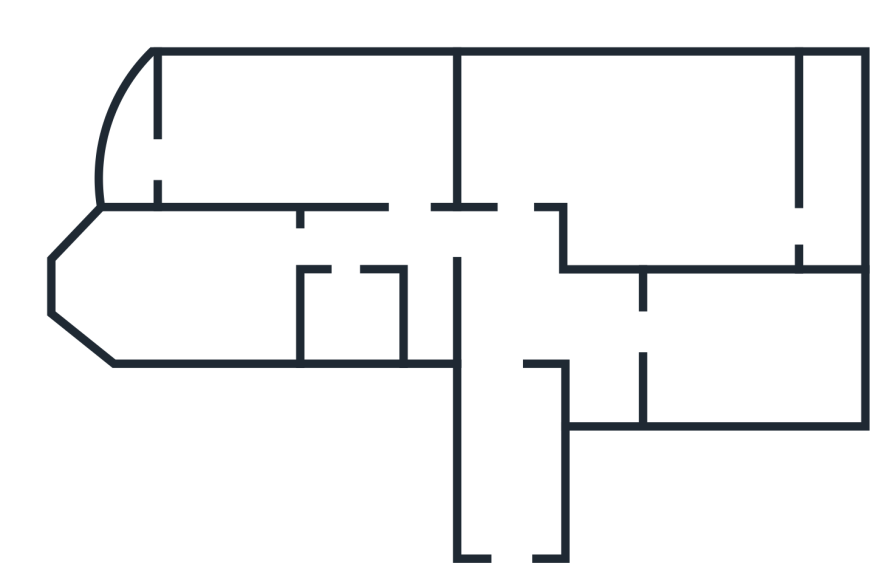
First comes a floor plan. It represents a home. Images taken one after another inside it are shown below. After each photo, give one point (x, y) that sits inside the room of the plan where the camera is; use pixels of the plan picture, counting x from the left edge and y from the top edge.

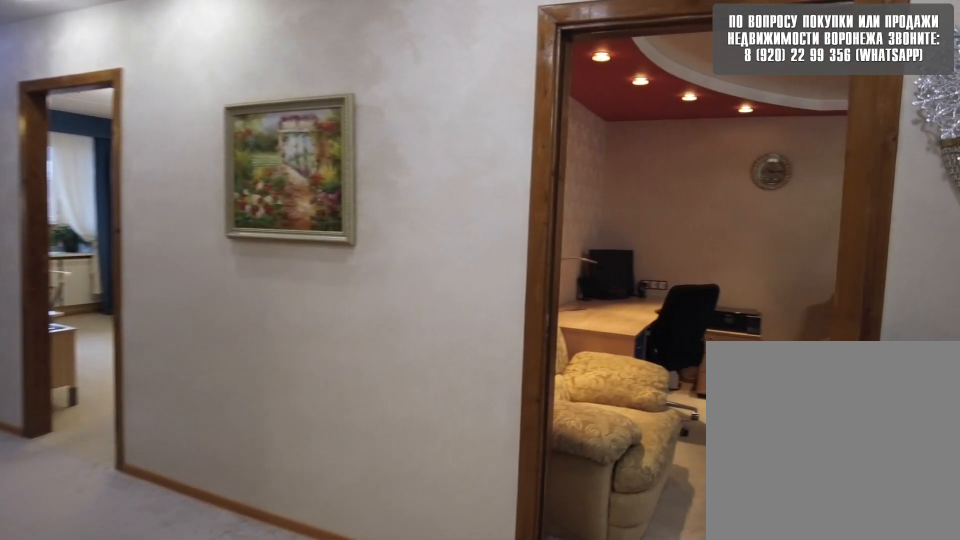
(526, 320)
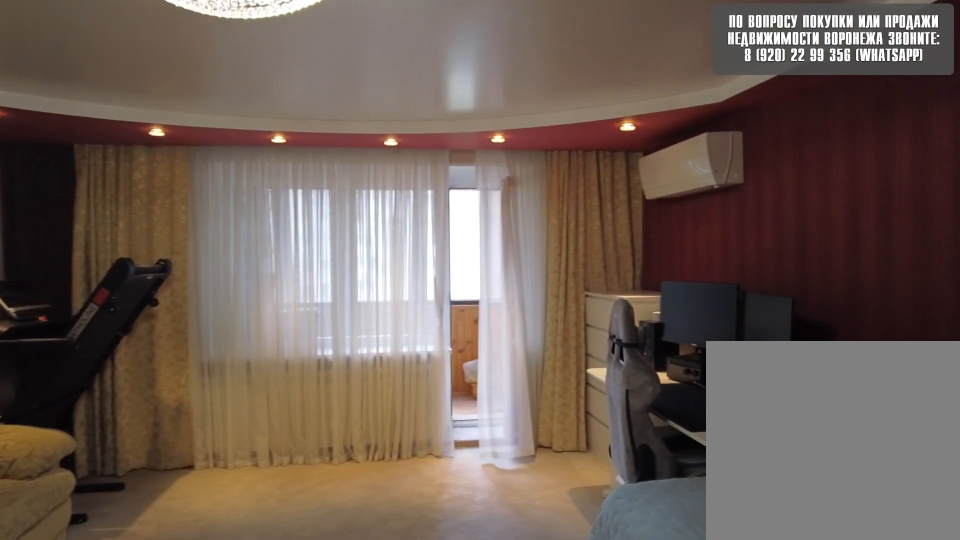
(583, 145)
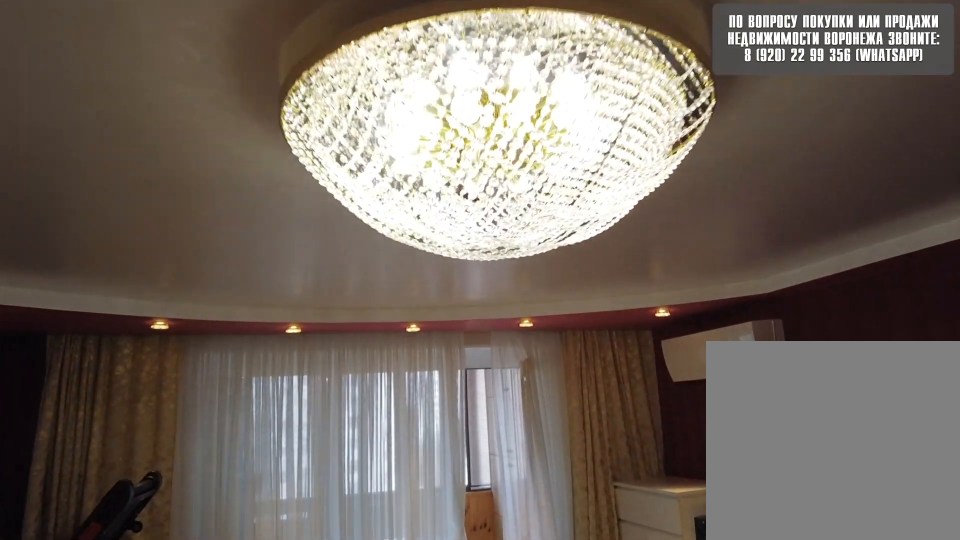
(583, 145)
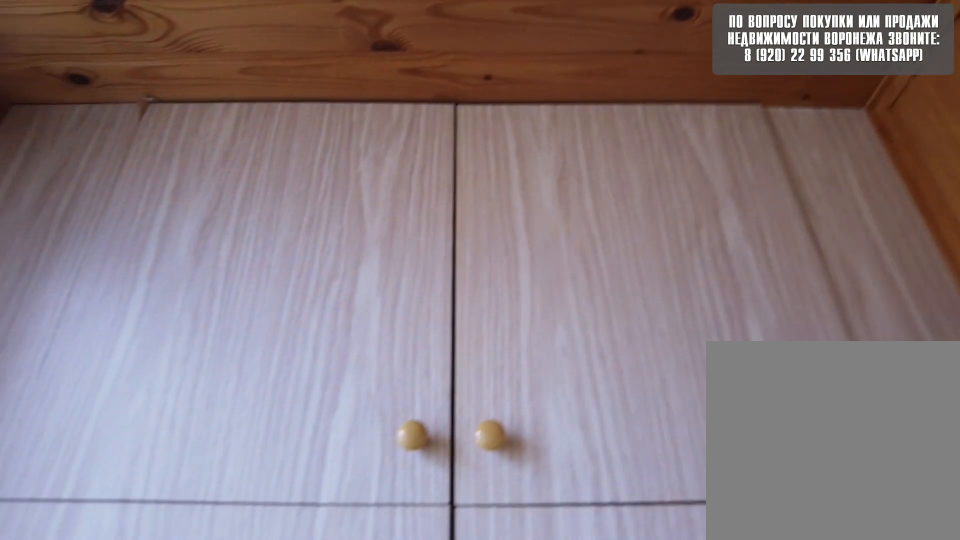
(850, 218)
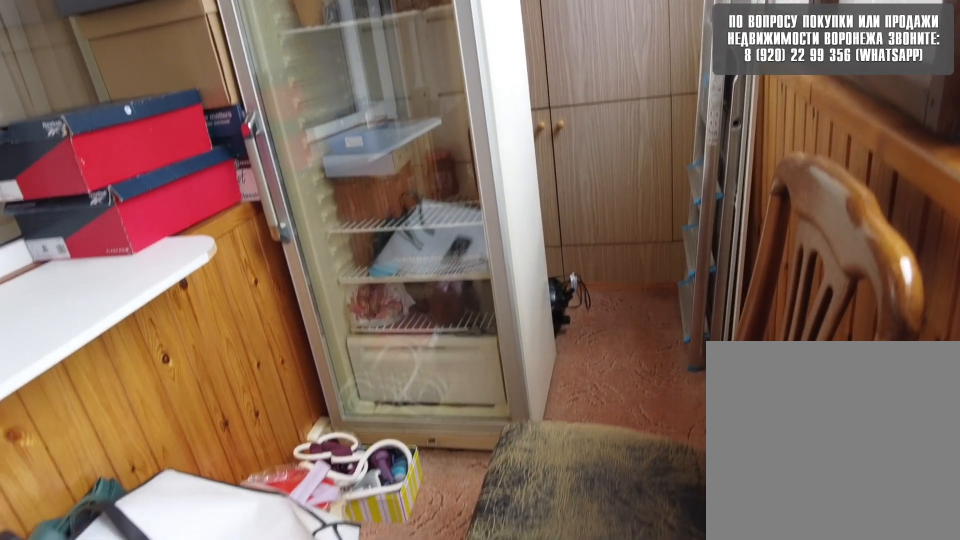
(850, 218)
